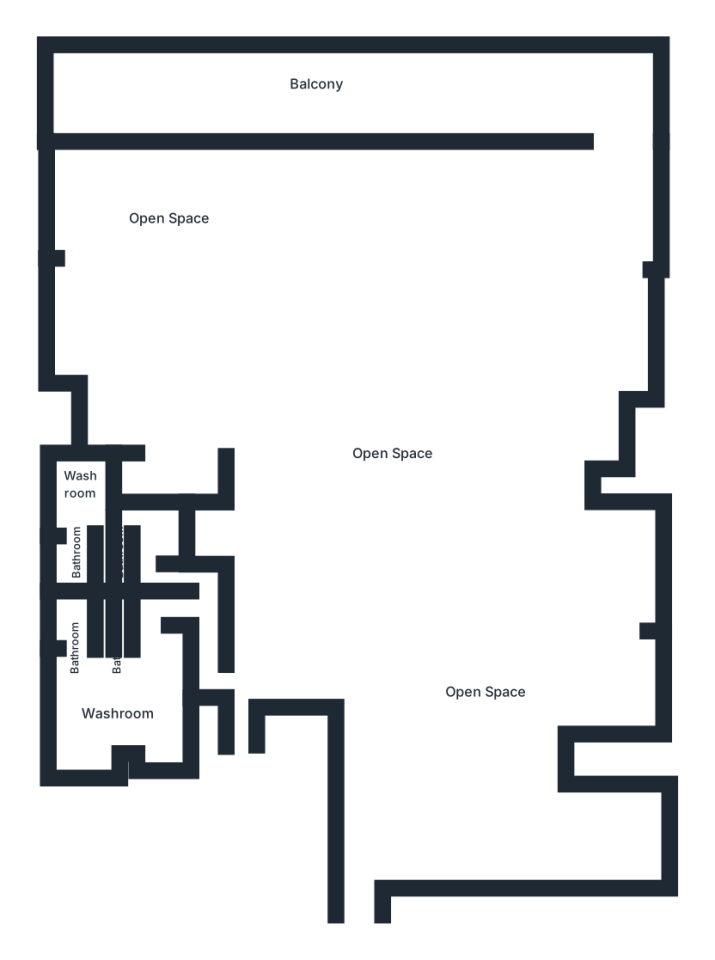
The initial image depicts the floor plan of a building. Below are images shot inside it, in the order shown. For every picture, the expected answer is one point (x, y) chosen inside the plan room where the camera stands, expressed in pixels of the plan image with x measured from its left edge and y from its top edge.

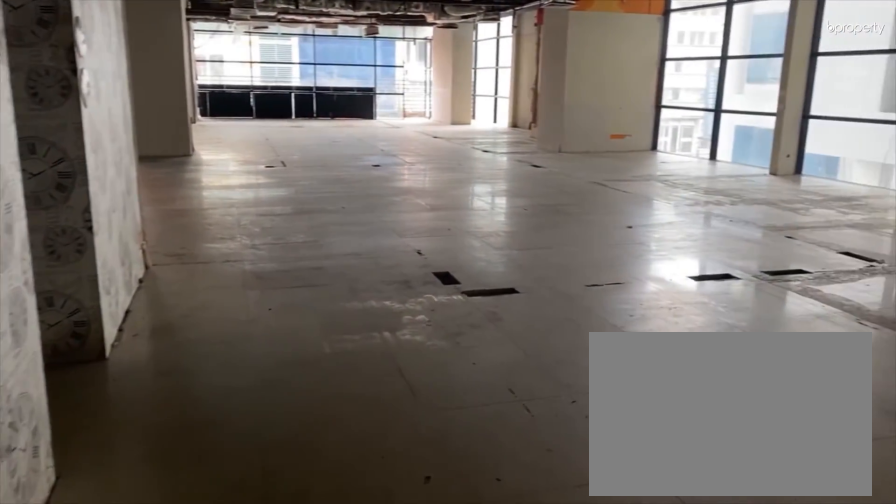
(437, 776)
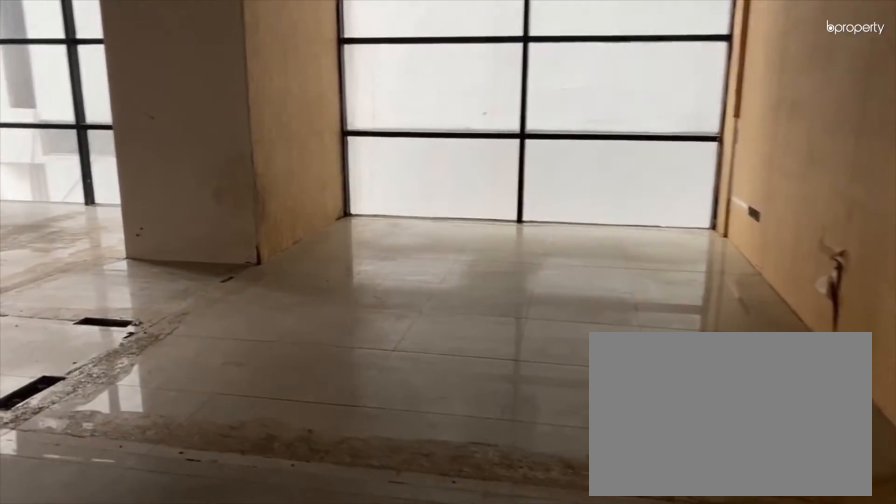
(437, 776)
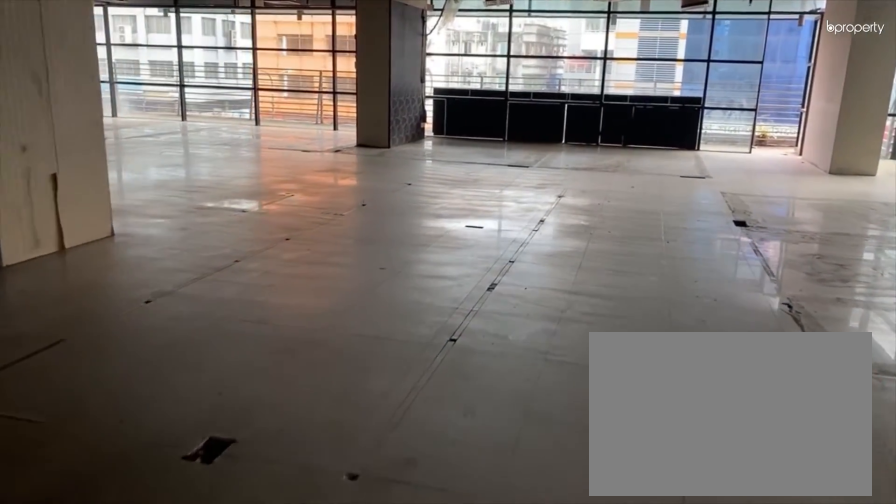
(431, 542)
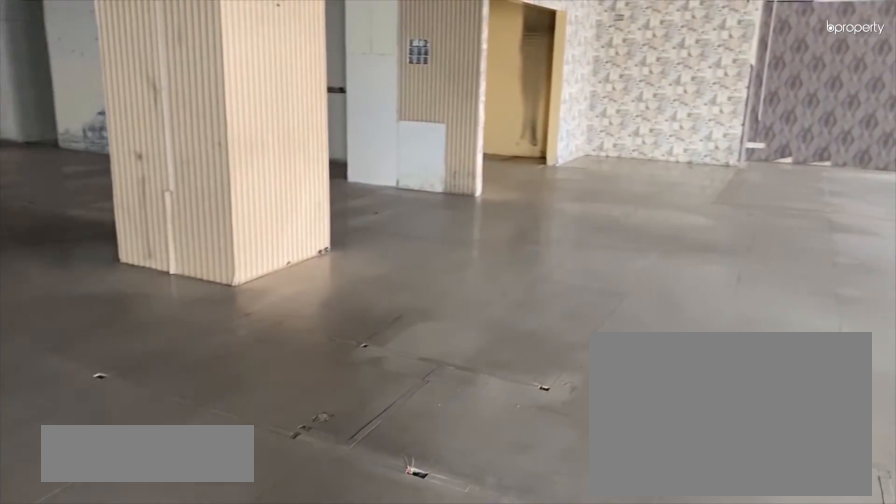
(354, 381)
